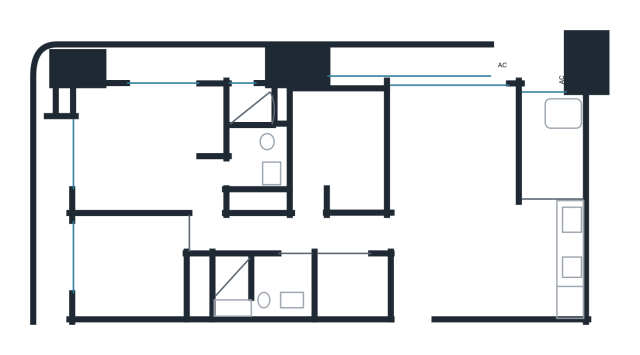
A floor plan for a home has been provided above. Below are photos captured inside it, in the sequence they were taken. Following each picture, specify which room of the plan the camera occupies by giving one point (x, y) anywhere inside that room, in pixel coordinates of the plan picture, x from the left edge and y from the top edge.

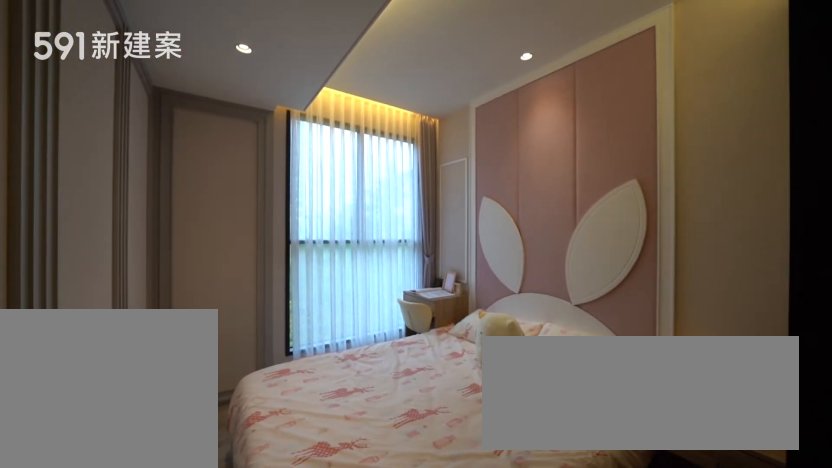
(342, 146)
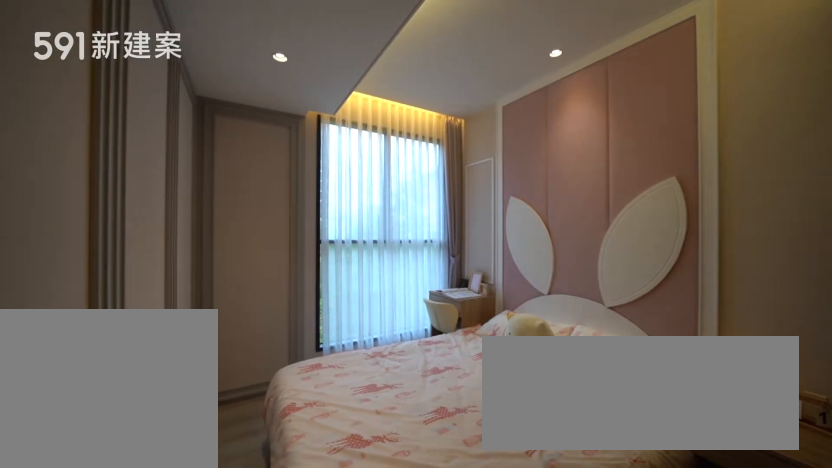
(342, 146)
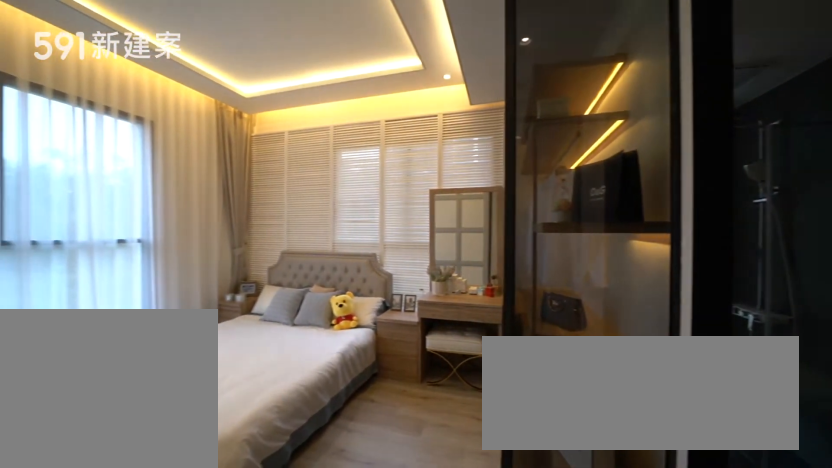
(147, 145)
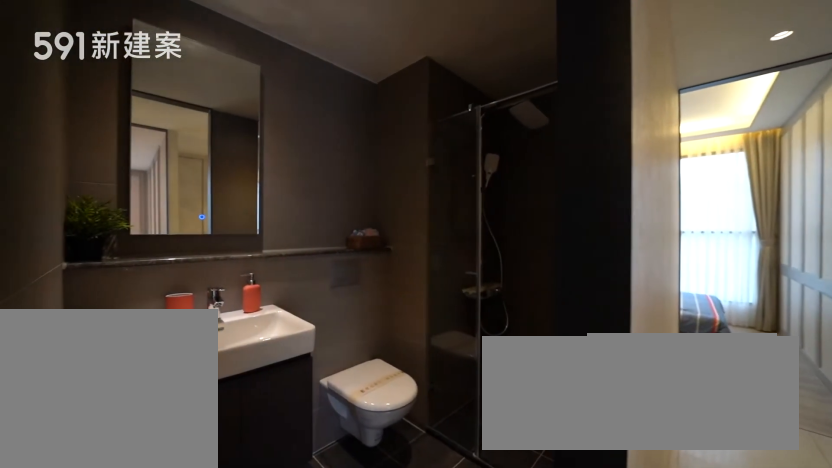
(258, 287)
